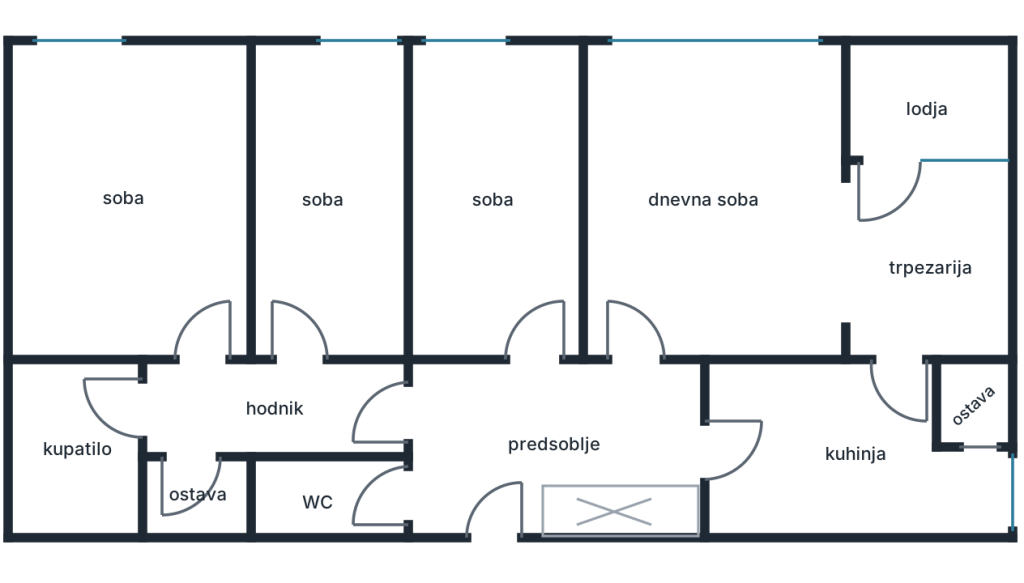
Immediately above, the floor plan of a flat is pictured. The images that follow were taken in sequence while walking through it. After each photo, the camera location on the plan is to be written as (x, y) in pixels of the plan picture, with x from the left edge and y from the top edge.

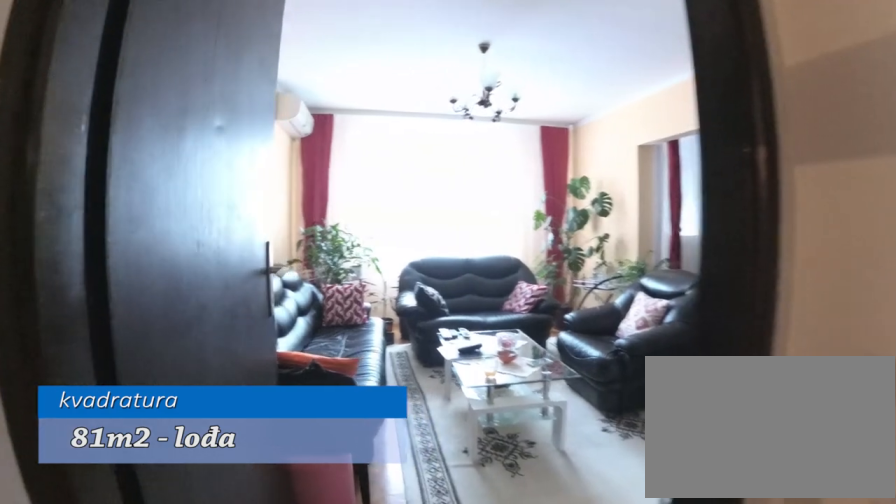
(651, 460)
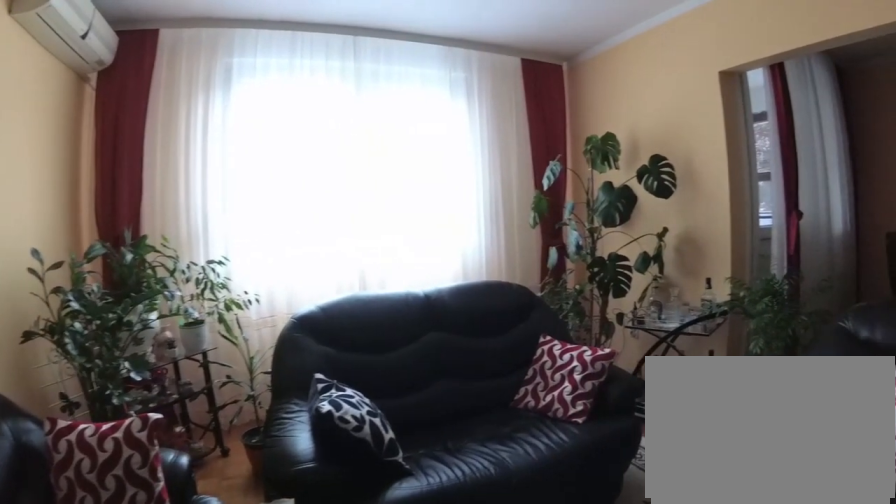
(655, 220)
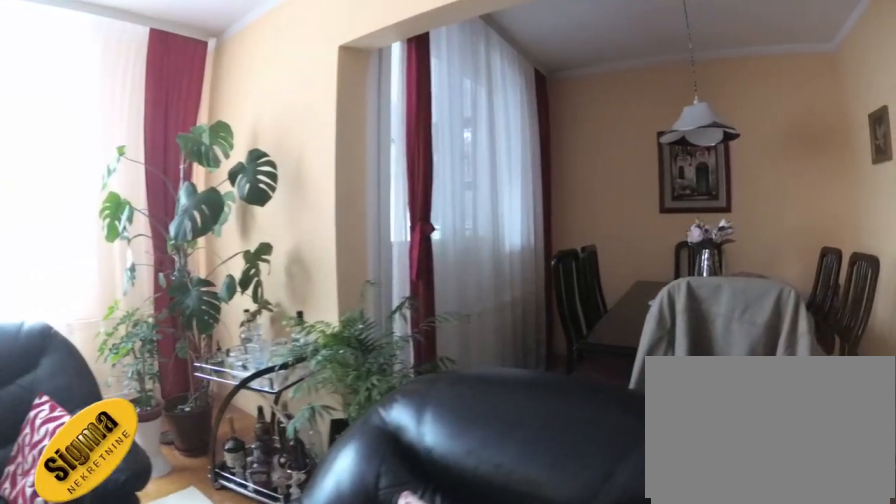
(655, 200)
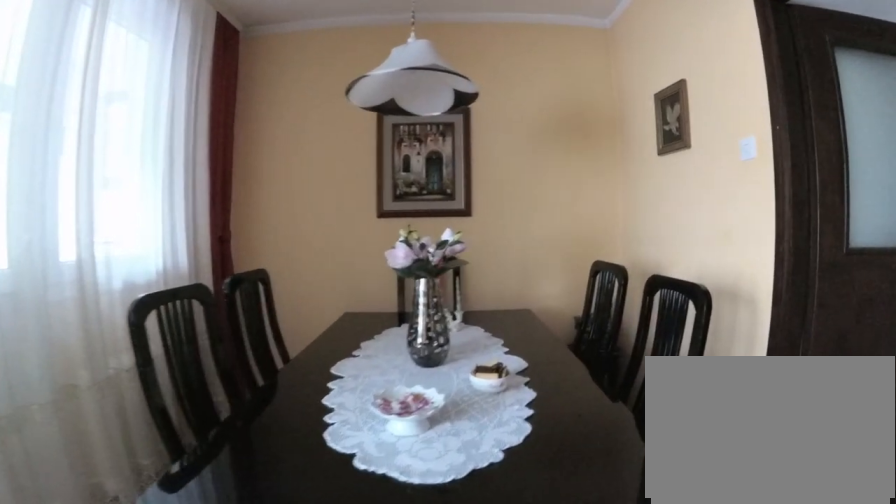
(773, 231)
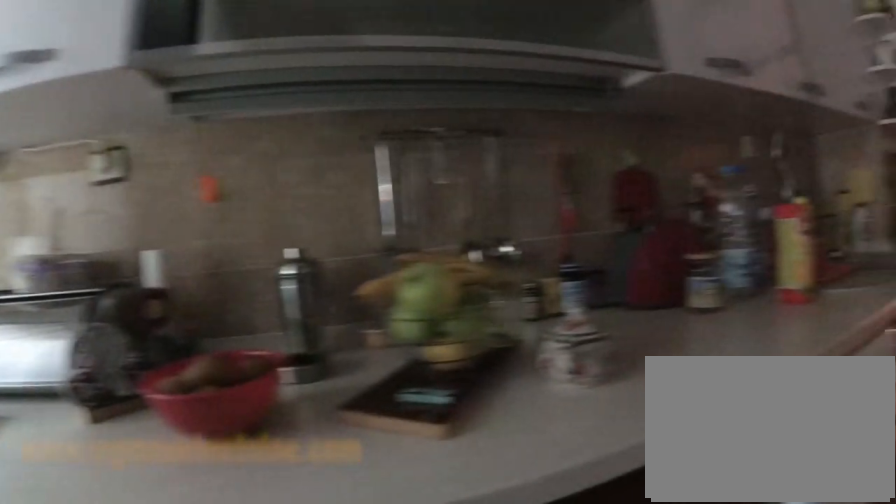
(887, 422)
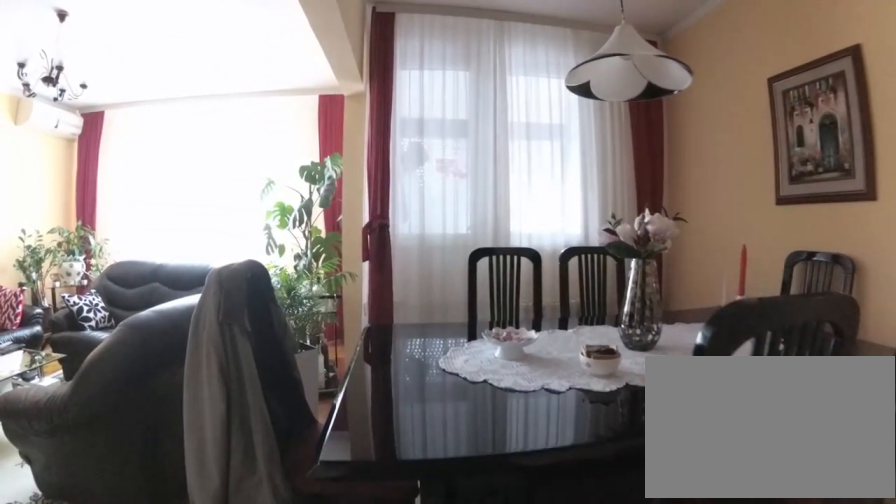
(887, 394)
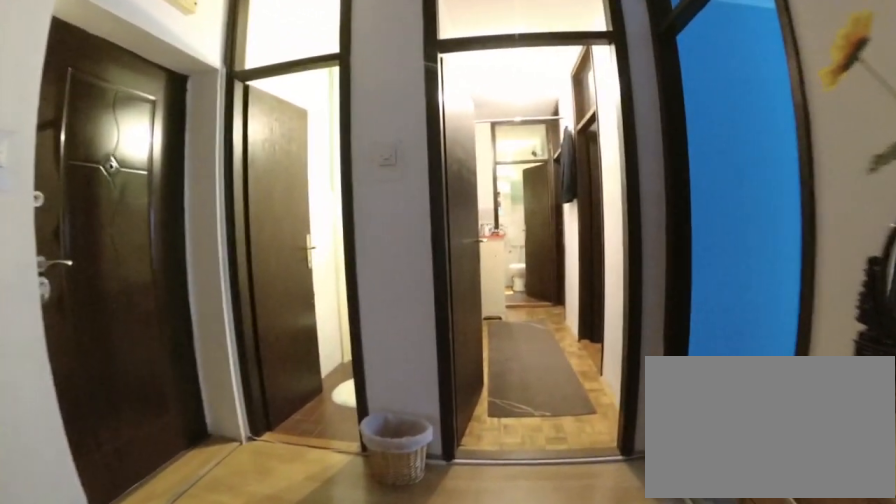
(621, 414)
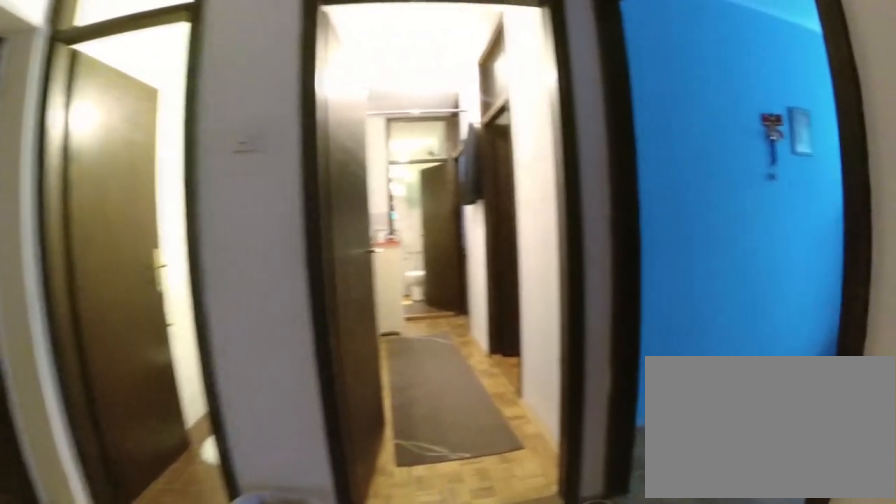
(604, 413)
